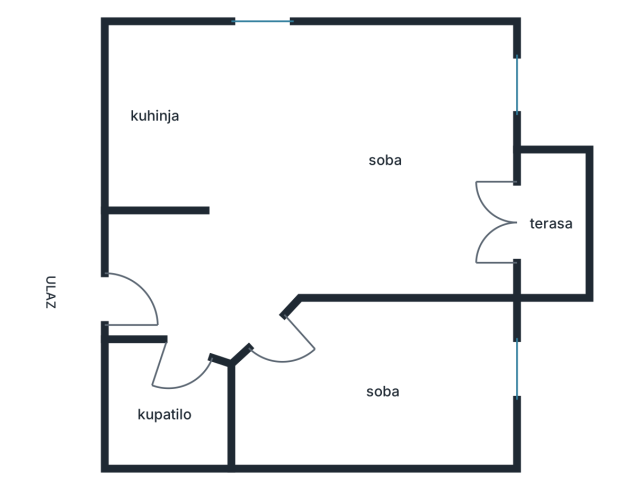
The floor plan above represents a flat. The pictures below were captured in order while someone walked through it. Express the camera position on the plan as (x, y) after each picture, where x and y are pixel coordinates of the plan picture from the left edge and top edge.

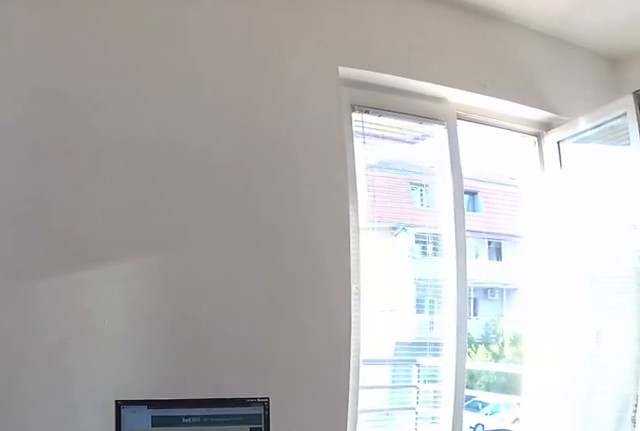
(389, 132)
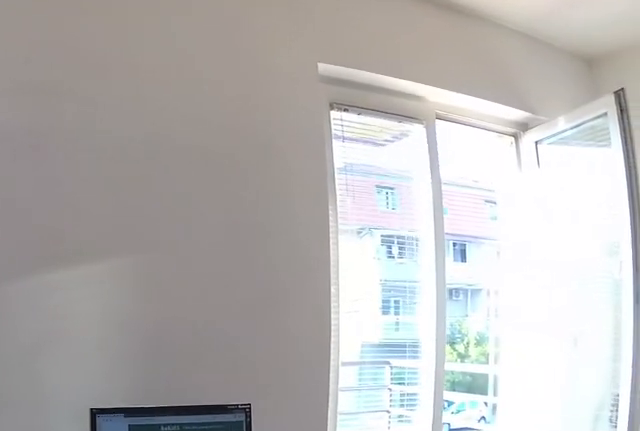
(401, 125)
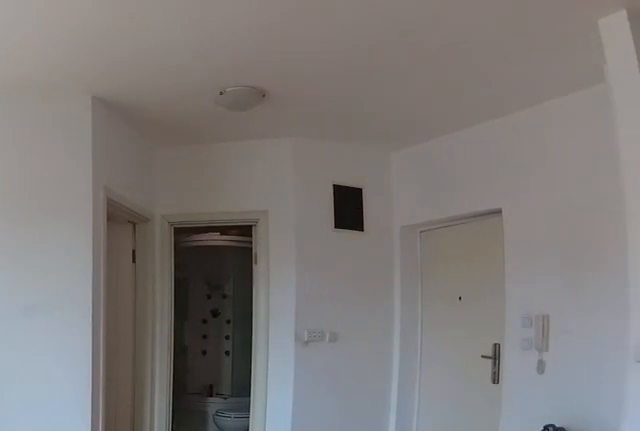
(439, 91)
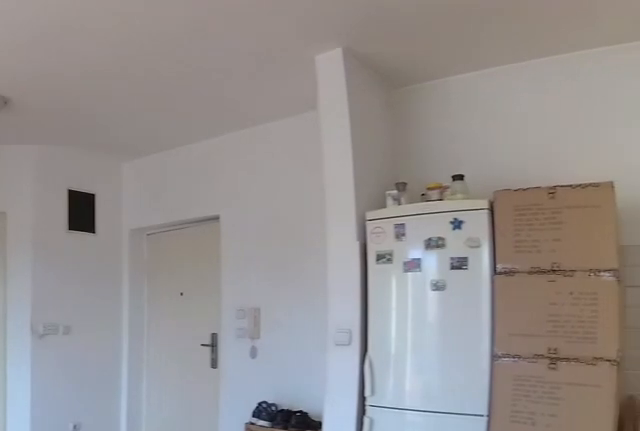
(448, 95)
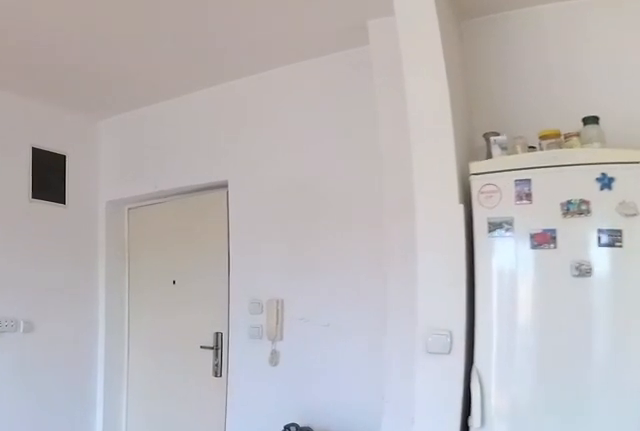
(389, 160)
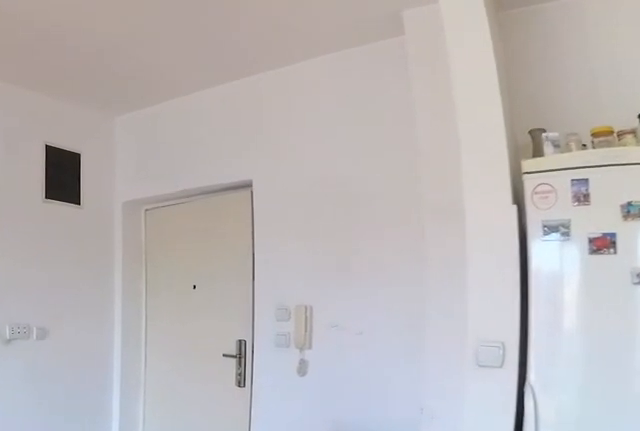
(380, 169)
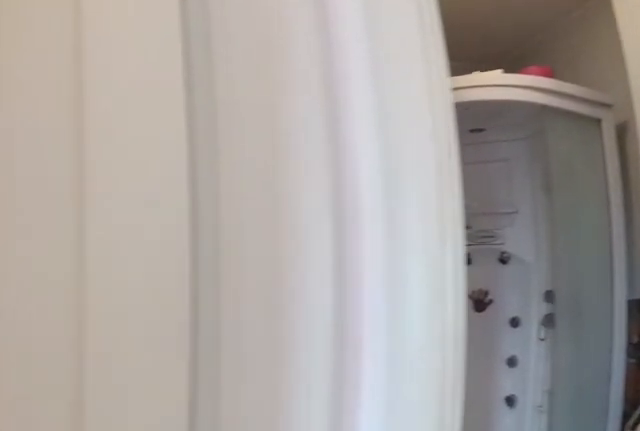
(250, 287)
